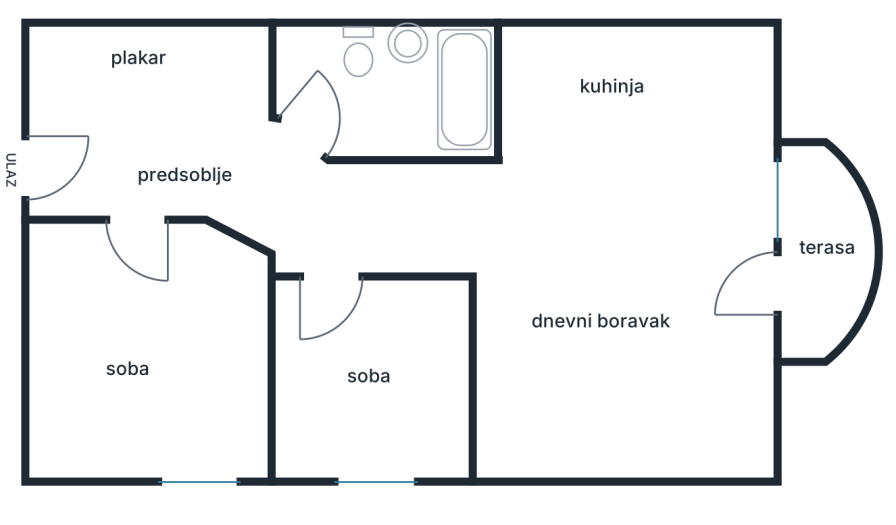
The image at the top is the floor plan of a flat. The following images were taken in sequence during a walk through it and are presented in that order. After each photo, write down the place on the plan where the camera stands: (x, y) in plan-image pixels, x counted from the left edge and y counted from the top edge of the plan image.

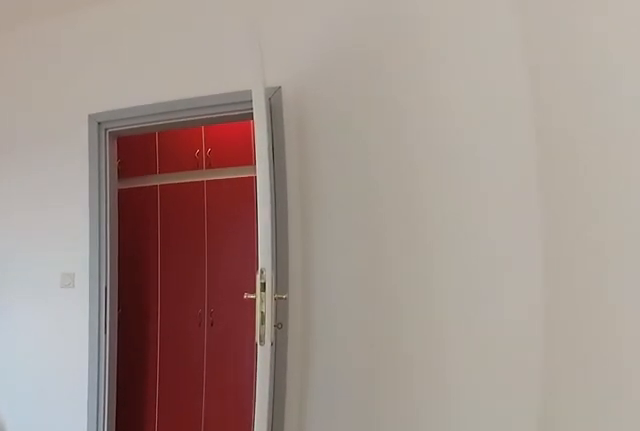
(183, 426)
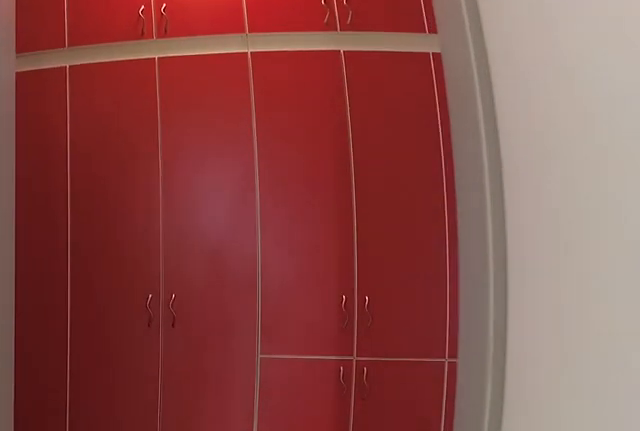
(152, 304)
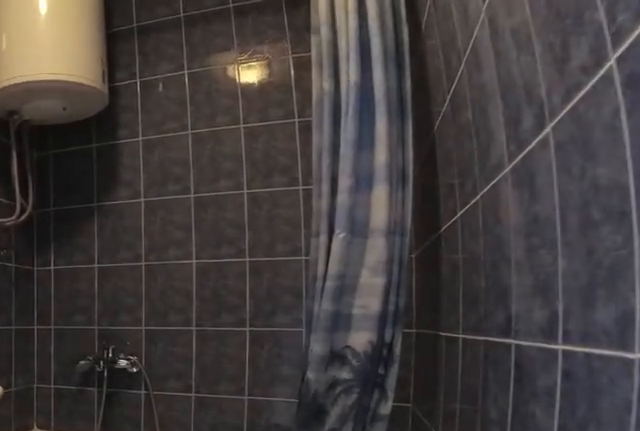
(289, 148)
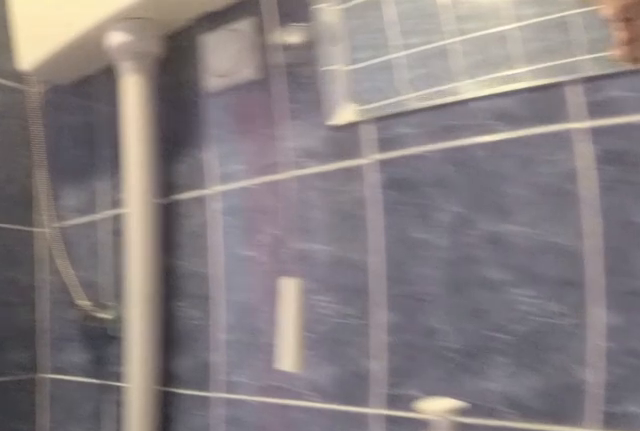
(416, 118)
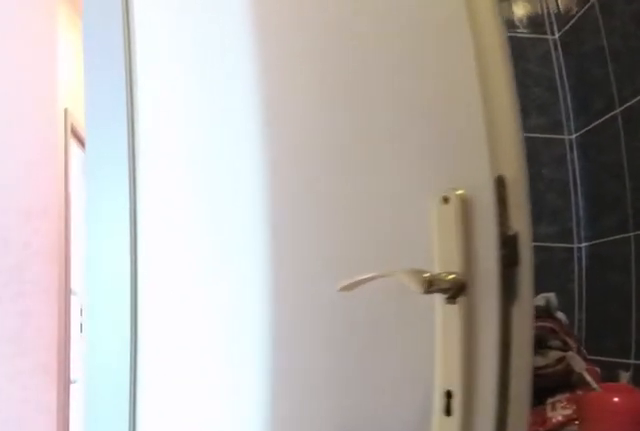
(365, 110)
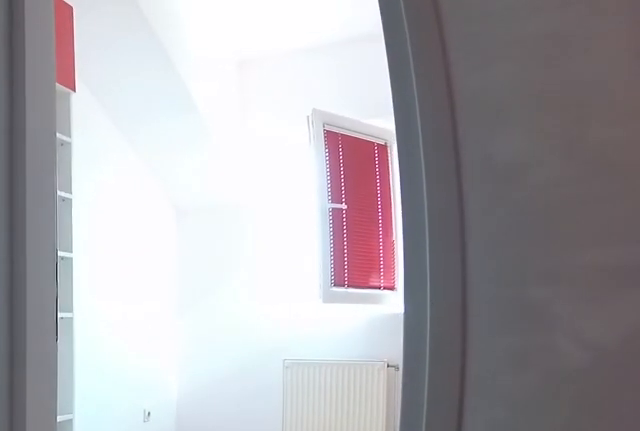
(304, 180)
